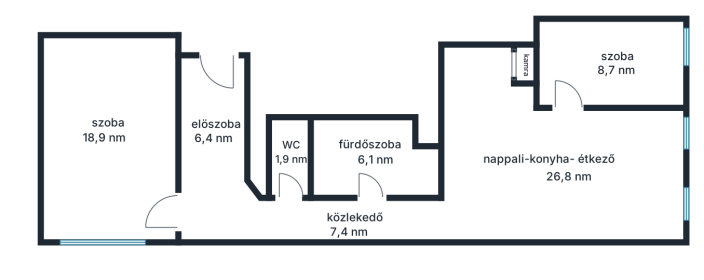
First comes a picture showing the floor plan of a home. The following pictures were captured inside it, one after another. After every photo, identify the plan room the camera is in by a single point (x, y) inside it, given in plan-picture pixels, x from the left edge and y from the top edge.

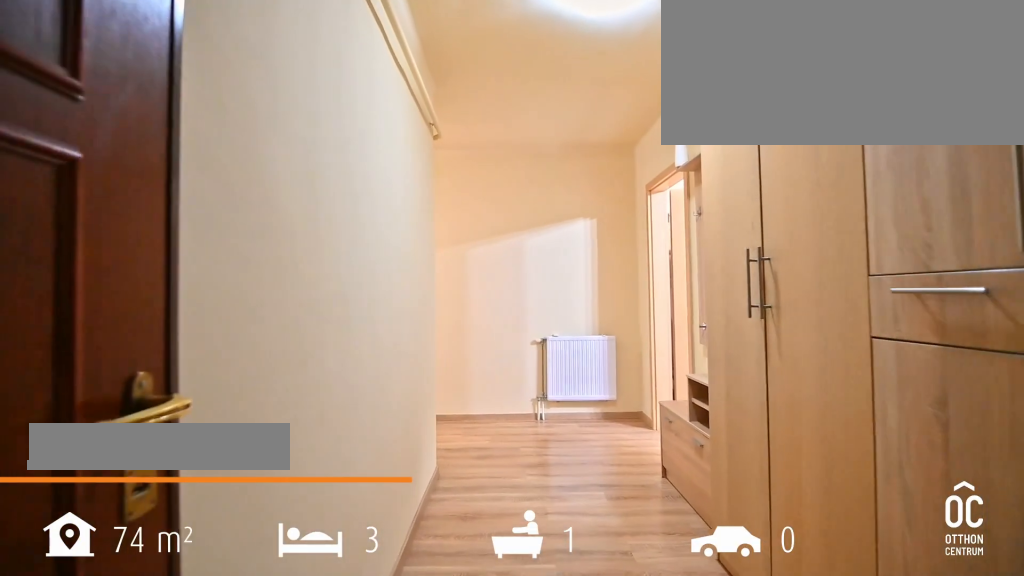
(211, 144)
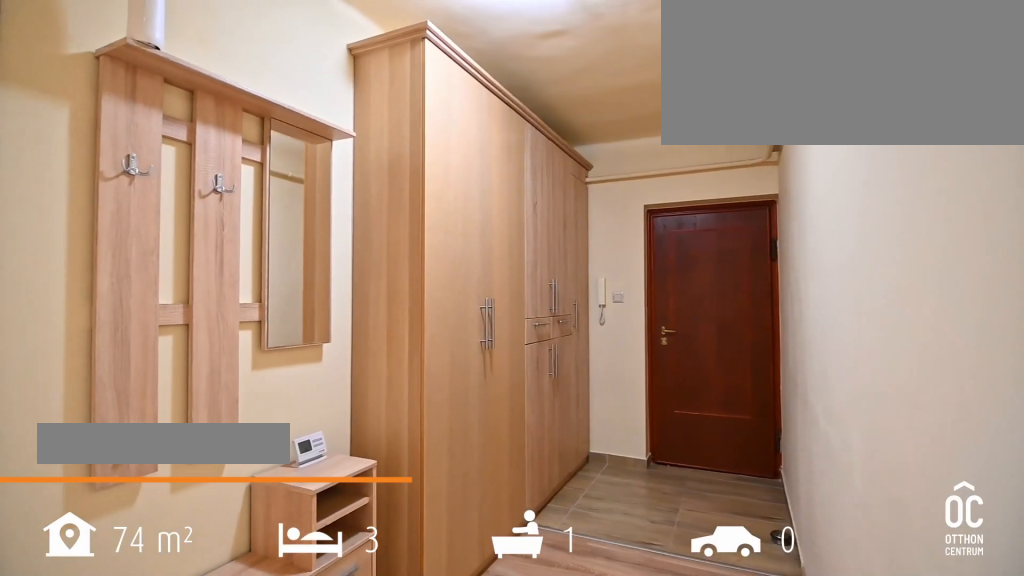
(211, 144)
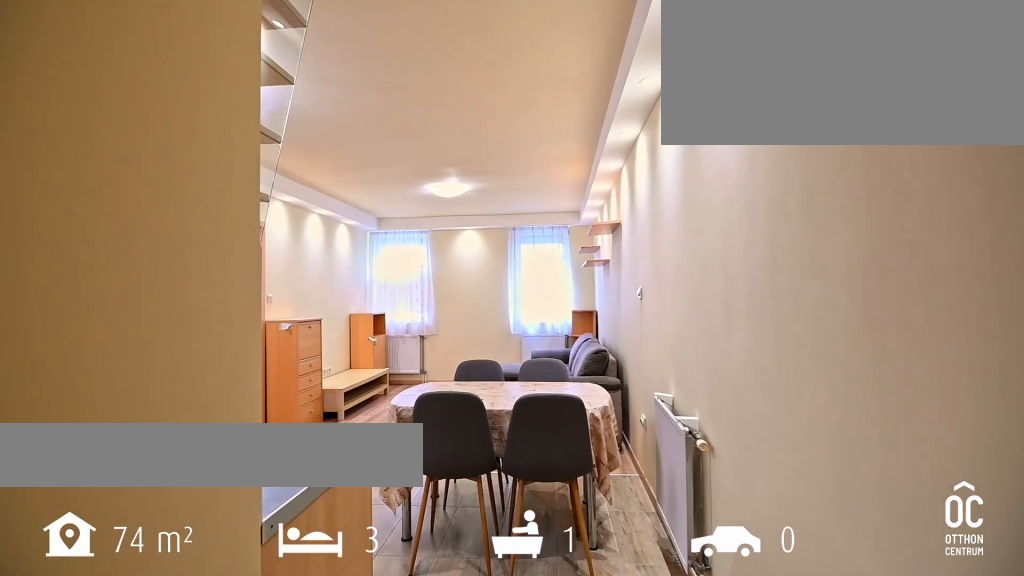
(561, 169)
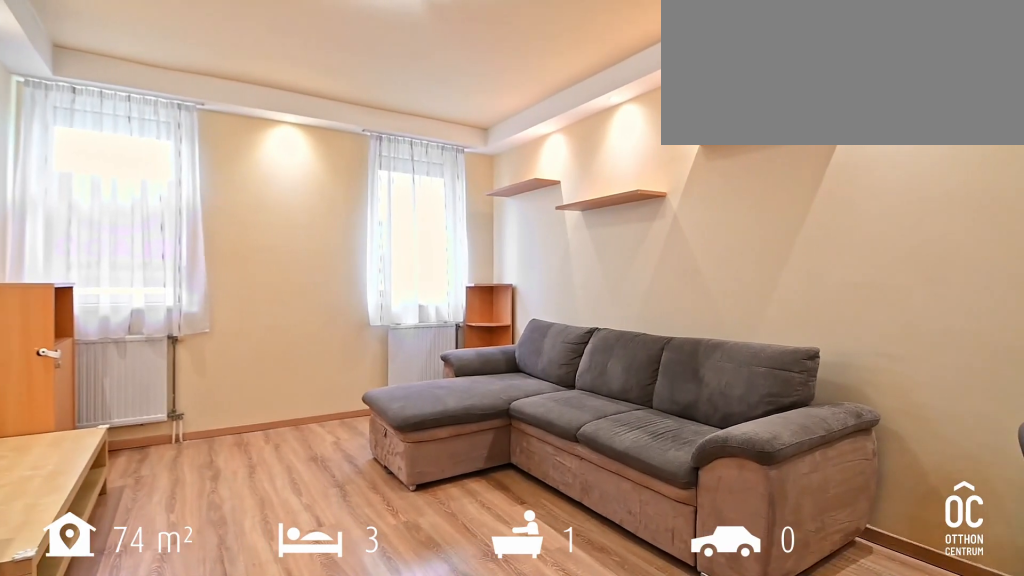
(561, 169)
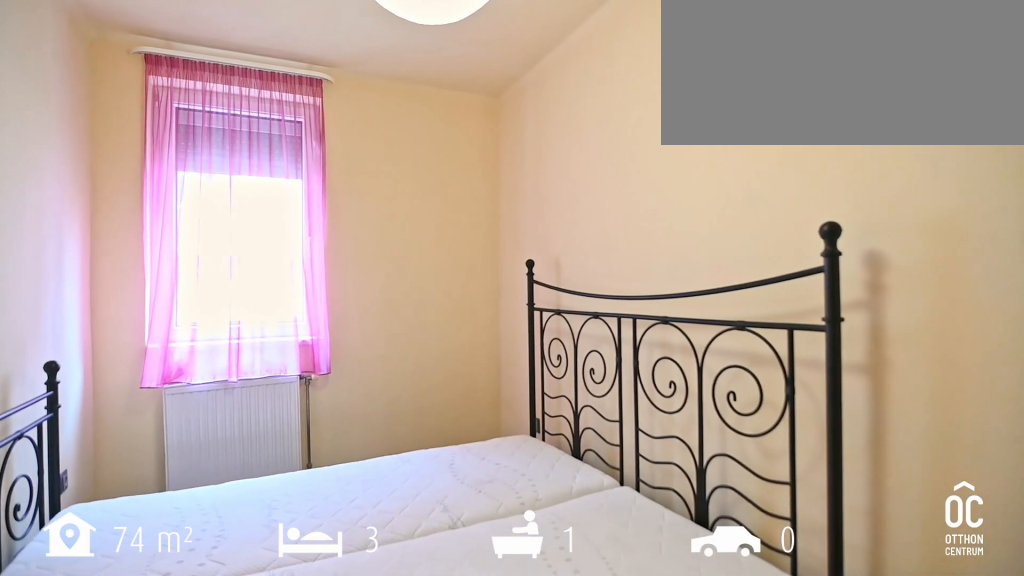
(610, 60)
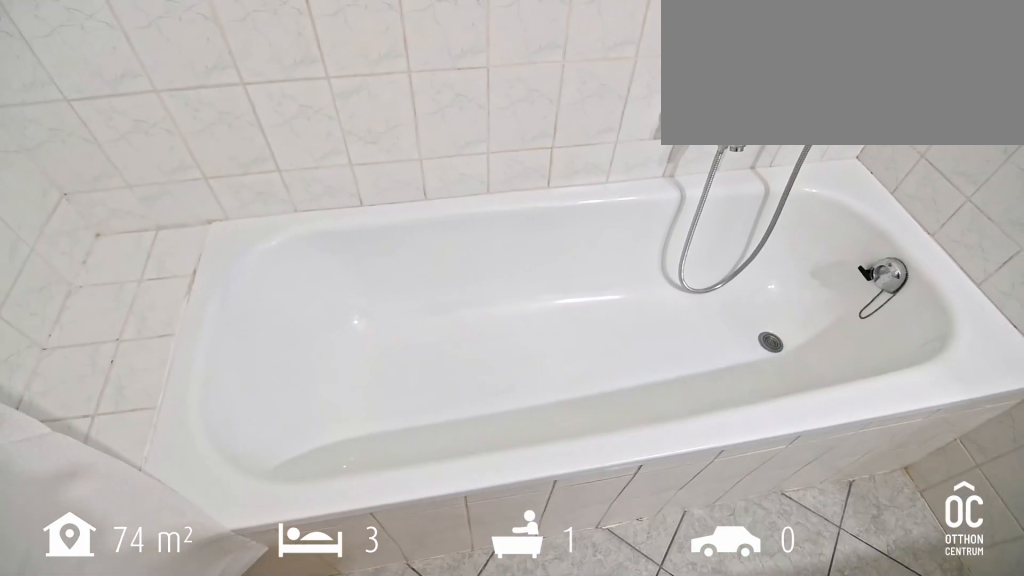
(365, 155)
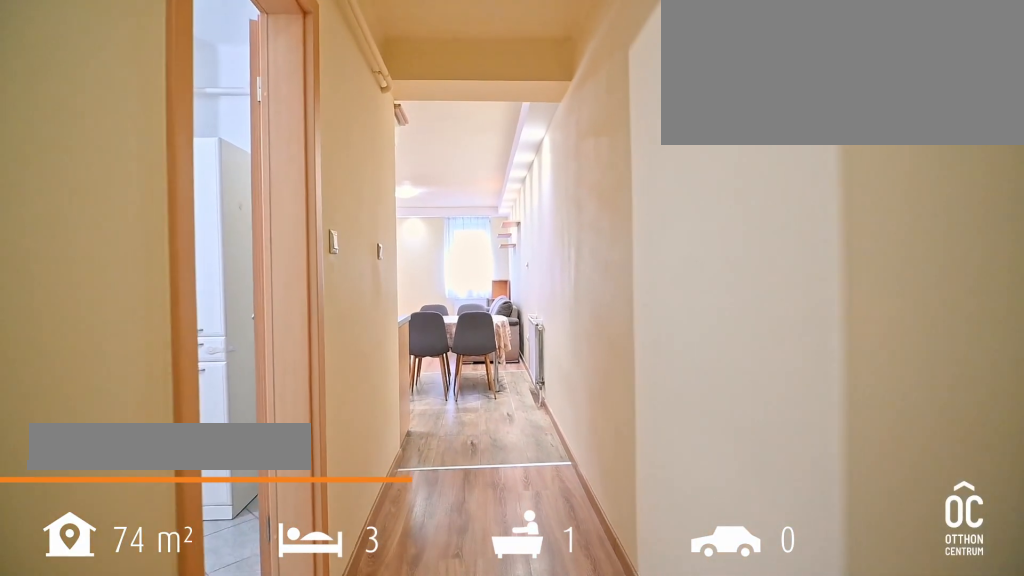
(353, 221)
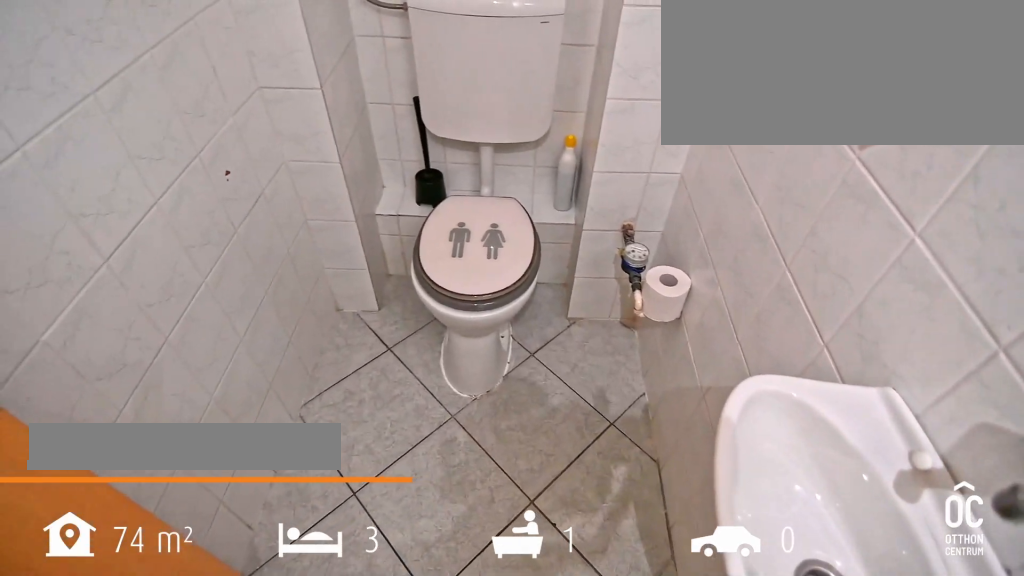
(290, 154)
